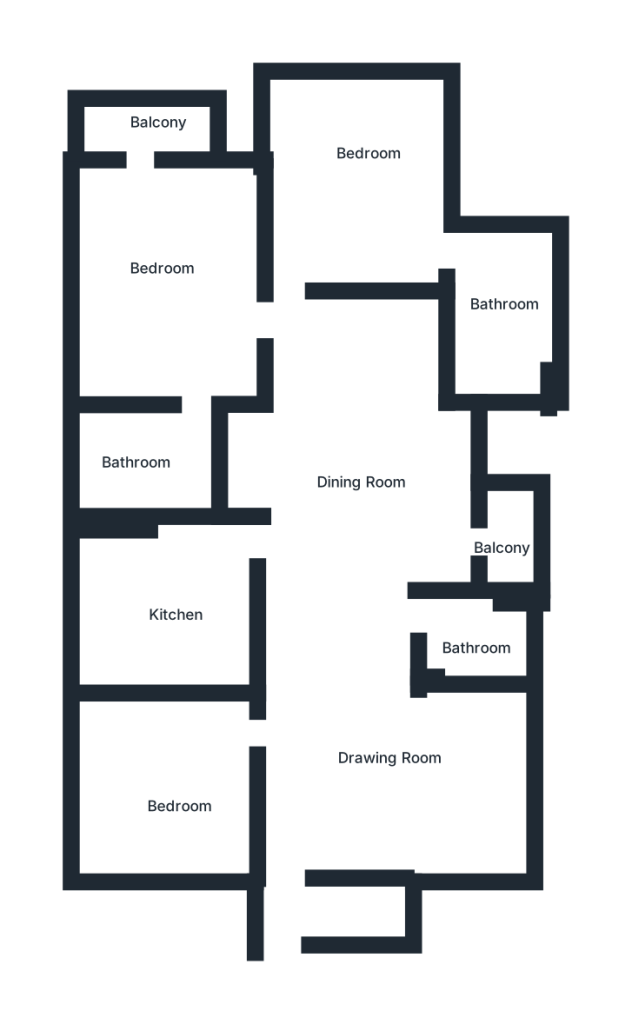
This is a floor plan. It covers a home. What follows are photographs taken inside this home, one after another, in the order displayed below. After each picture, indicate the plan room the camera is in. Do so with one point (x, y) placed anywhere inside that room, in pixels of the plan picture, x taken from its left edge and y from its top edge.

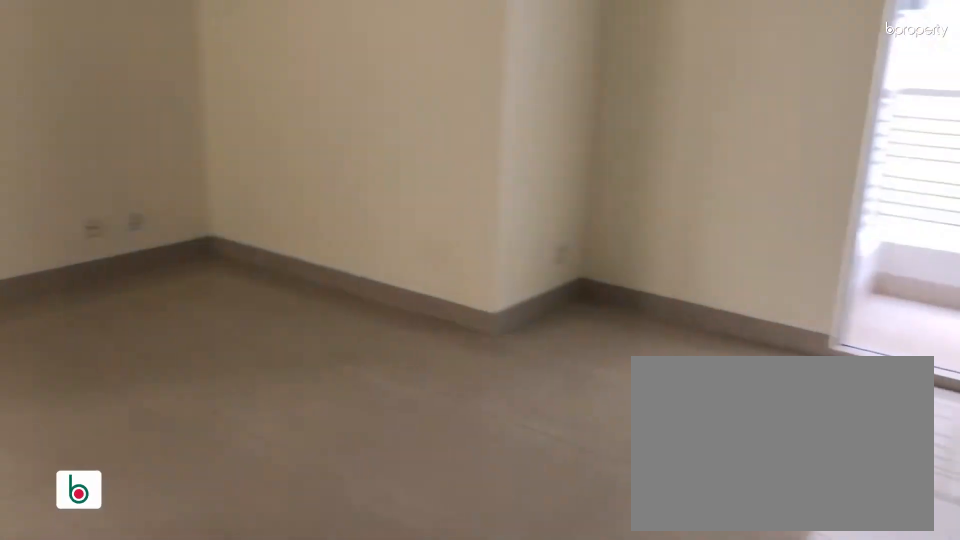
(344, 512)
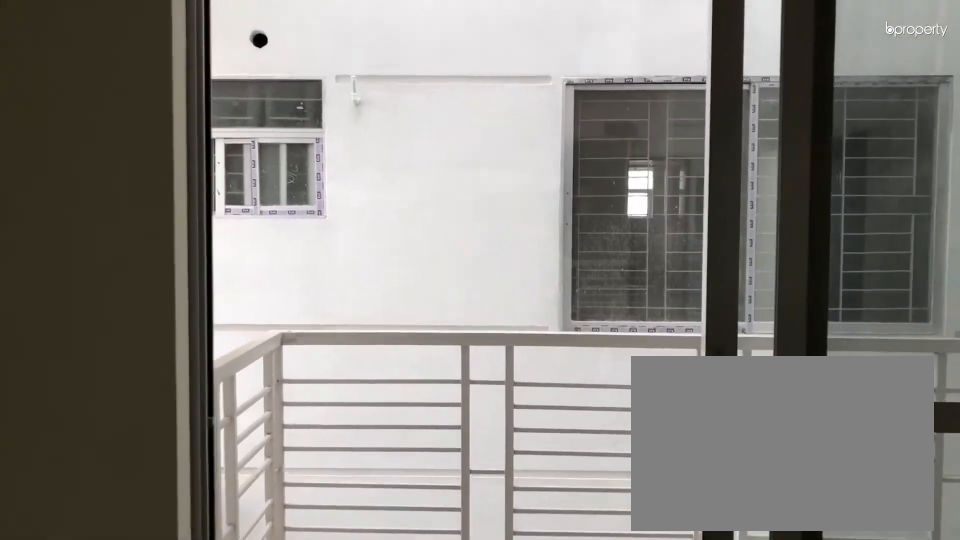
(517, 536)
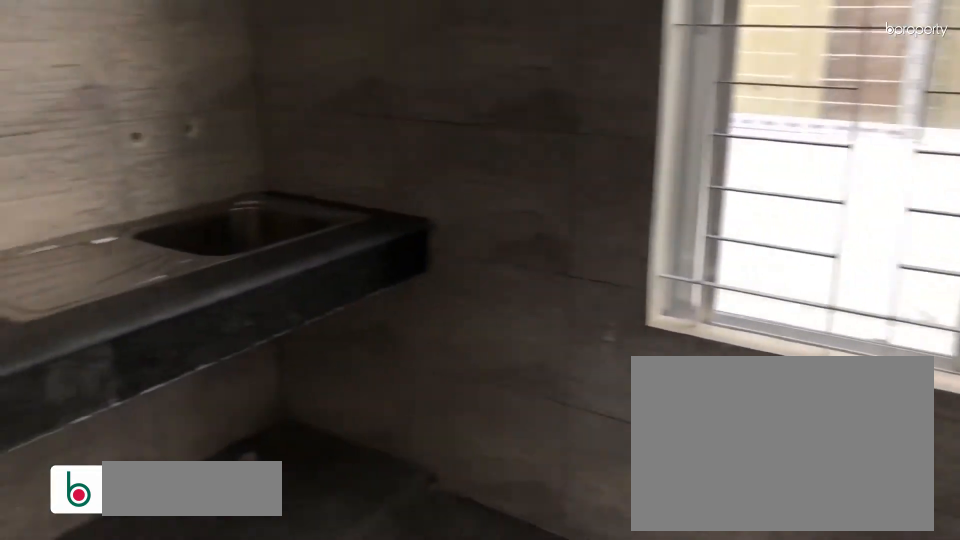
(175, 609)
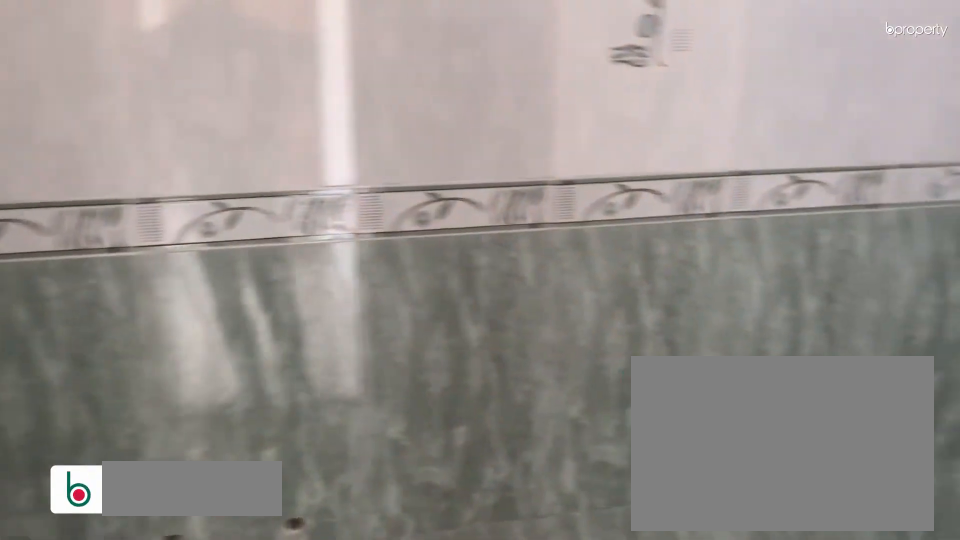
(500, 285)
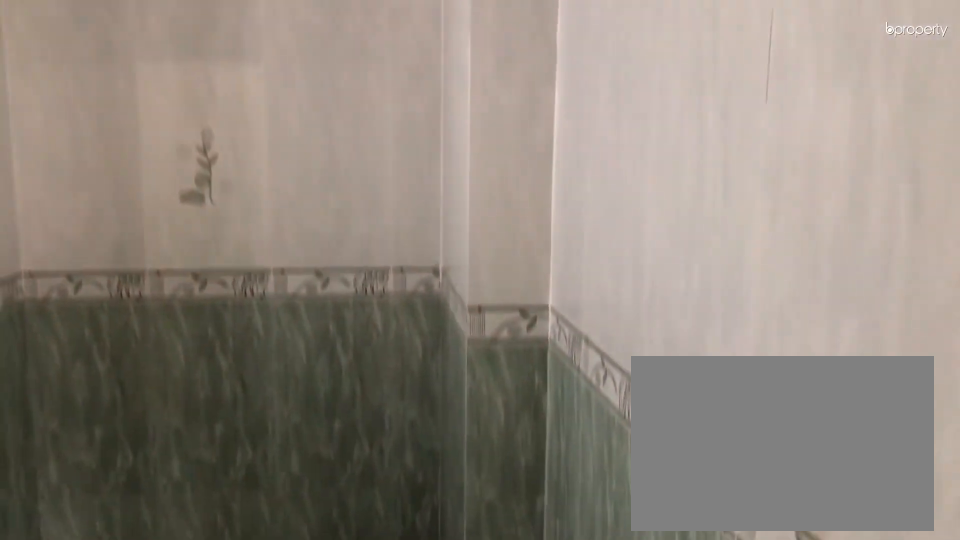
(500, 285)
